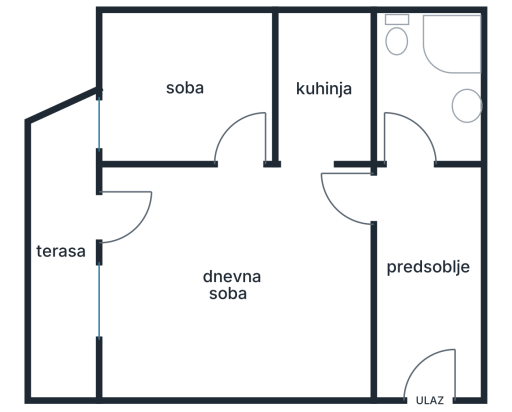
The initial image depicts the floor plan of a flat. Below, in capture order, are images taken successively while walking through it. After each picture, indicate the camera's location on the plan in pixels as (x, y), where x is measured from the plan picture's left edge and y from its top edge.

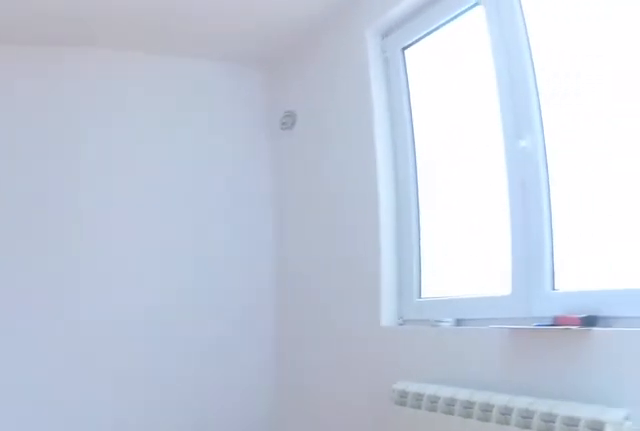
(241, 166)
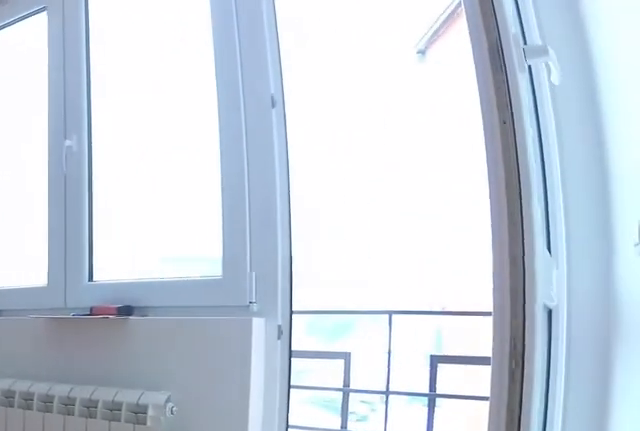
(205, 189)
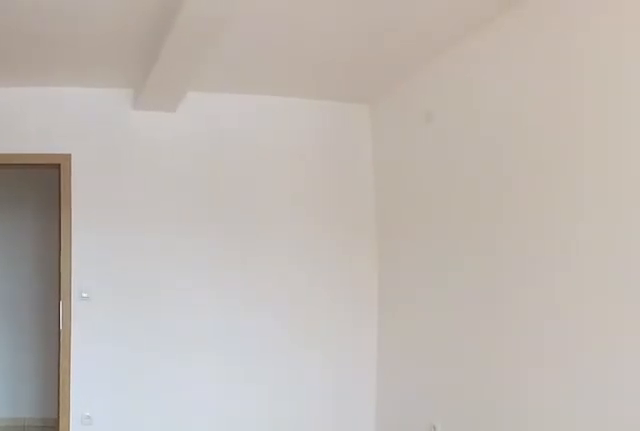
(99, 213)
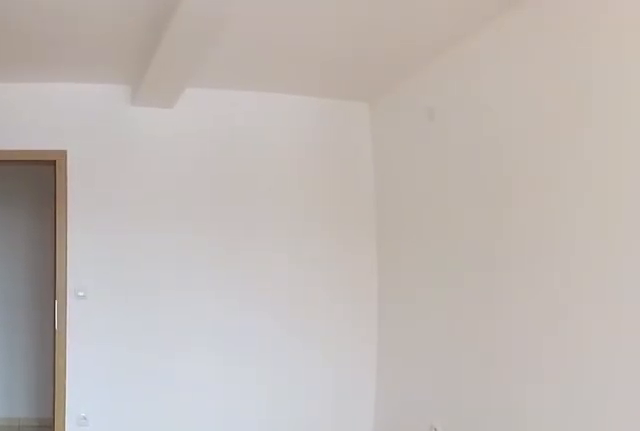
(101, 212)
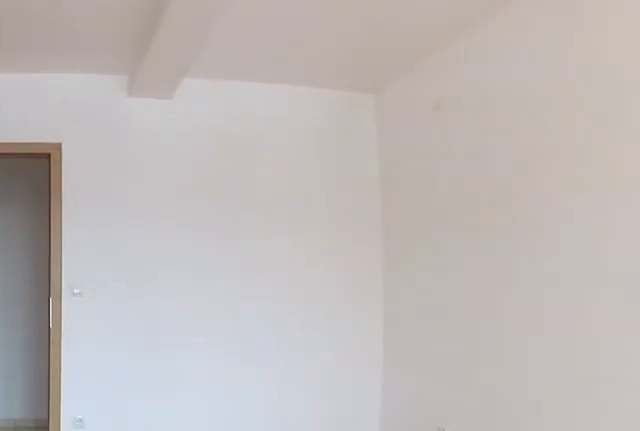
(113, 212)
